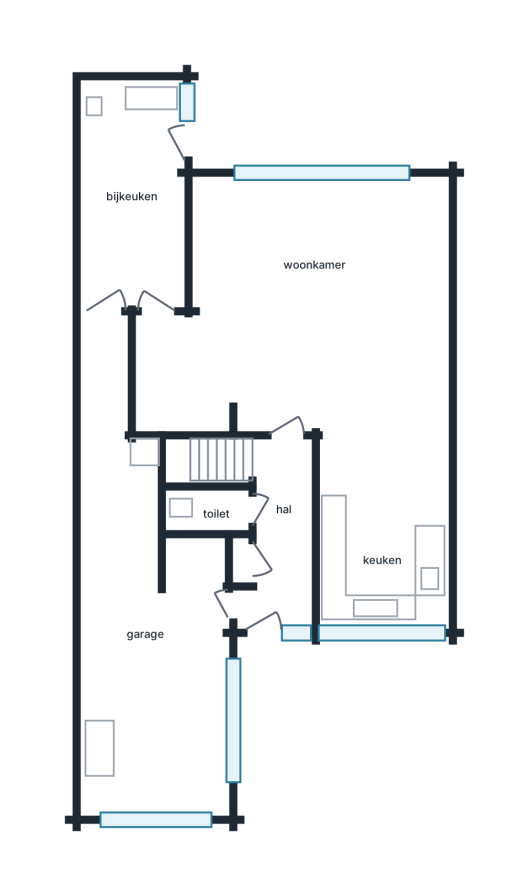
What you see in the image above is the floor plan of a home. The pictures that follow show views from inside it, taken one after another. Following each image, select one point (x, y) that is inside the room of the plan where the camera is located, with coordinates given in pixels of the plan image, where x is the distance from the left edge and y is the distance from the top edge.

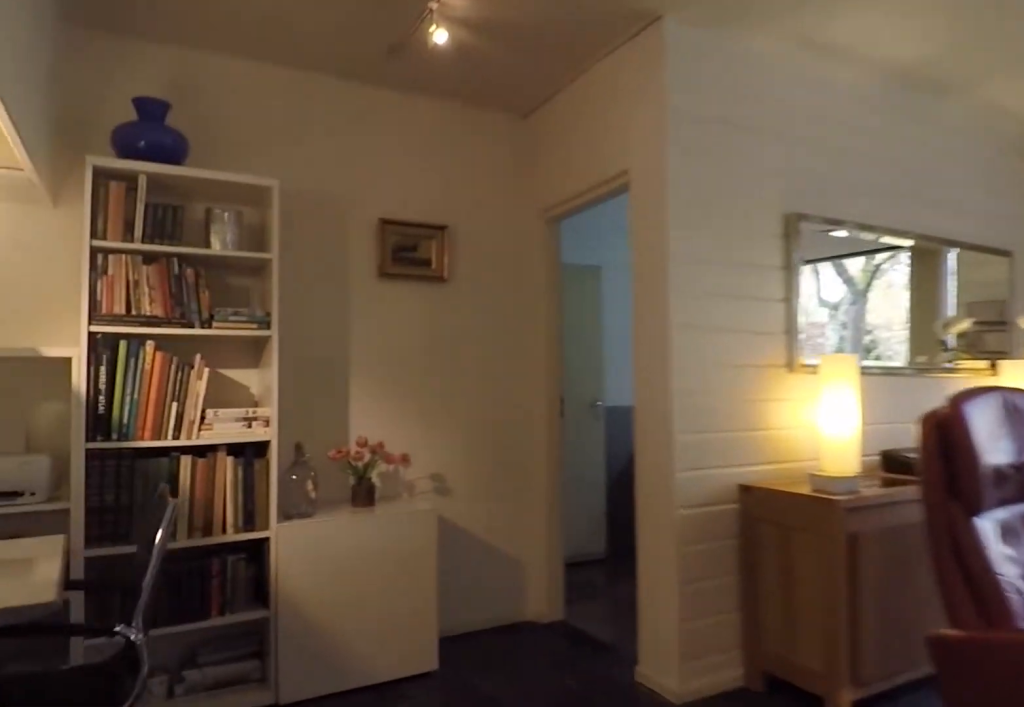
(219, 351)
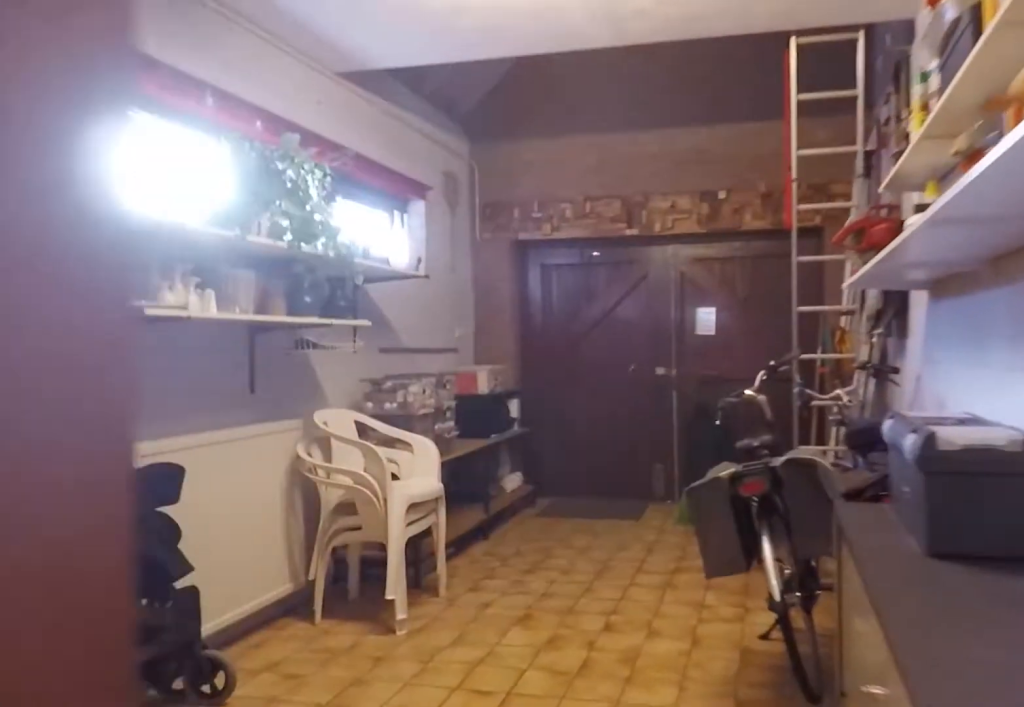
(148, 613)
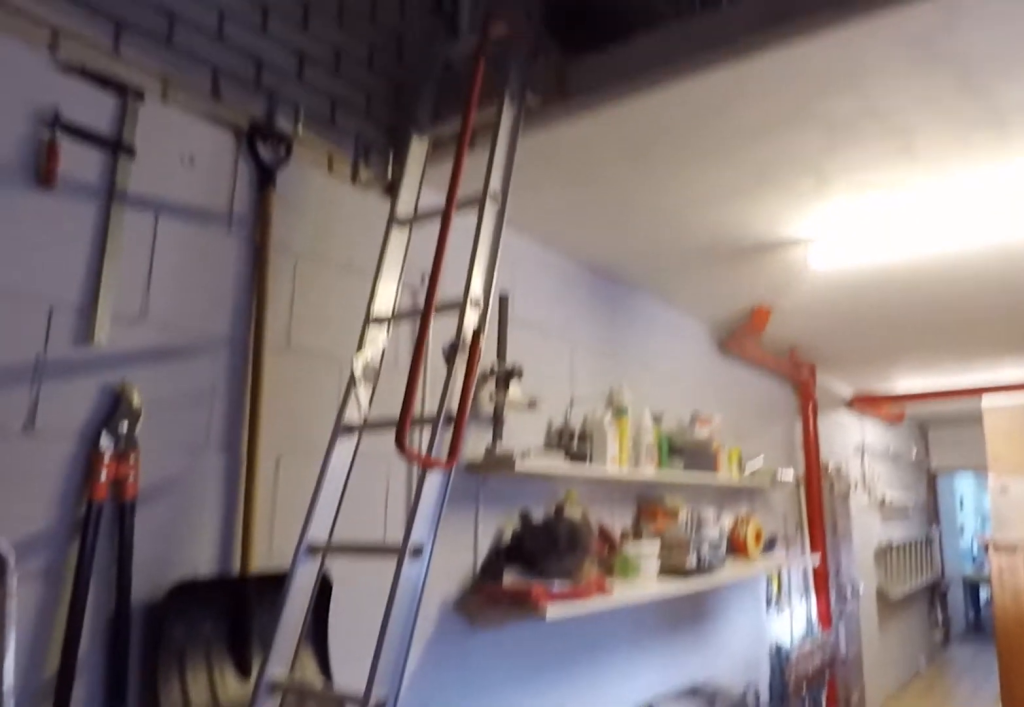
(148, 613)
